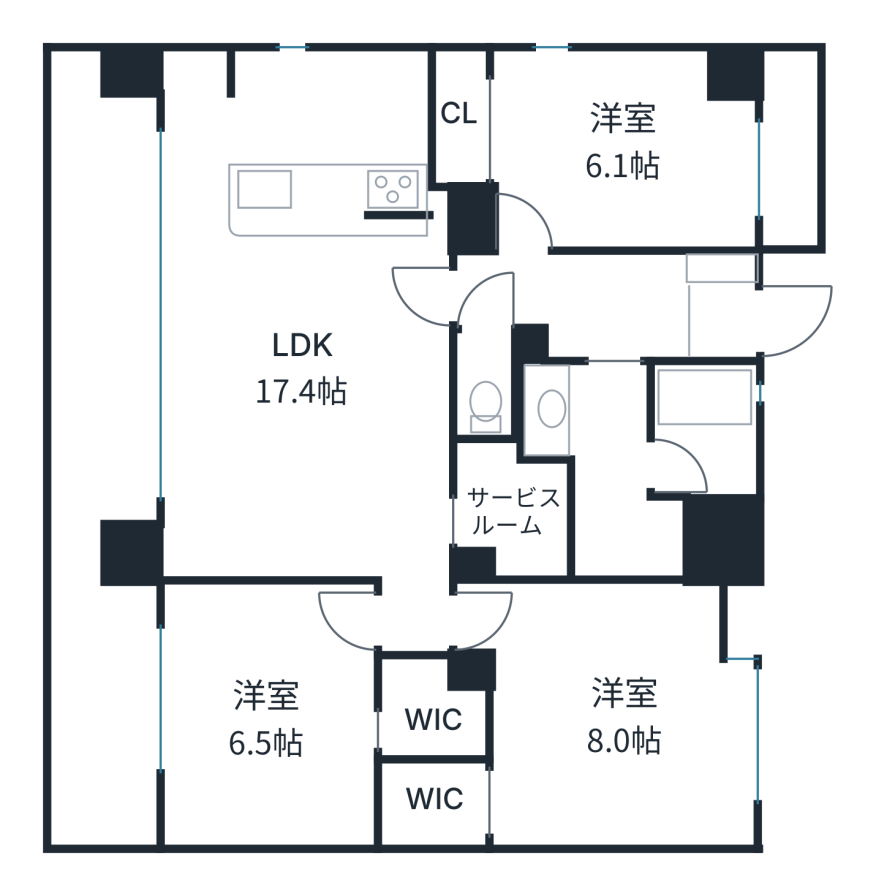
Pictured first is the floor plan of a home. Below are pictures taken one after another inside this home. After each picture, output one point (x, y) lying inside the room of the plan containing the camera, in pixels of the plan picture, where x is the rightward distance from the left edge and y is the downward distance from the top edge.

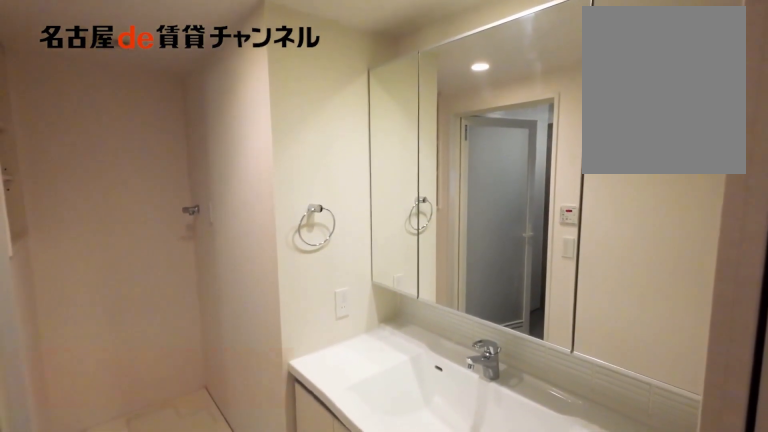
(605, 465)
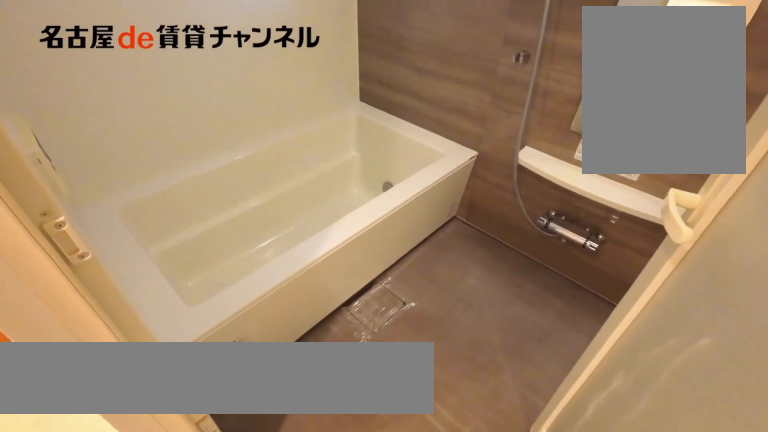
(701, 429)
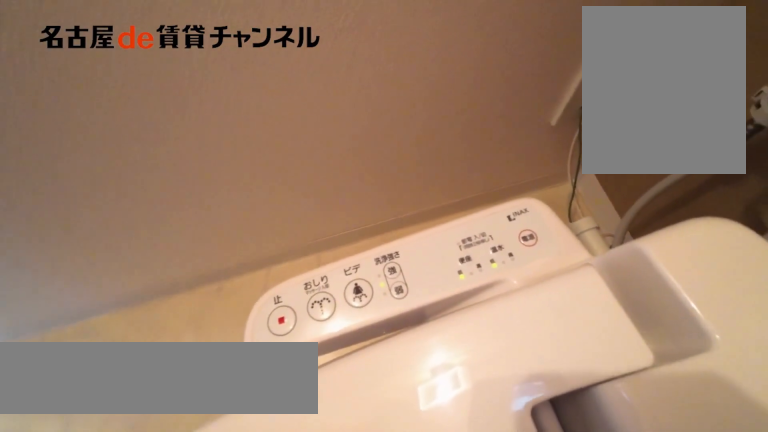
(485, 383)
